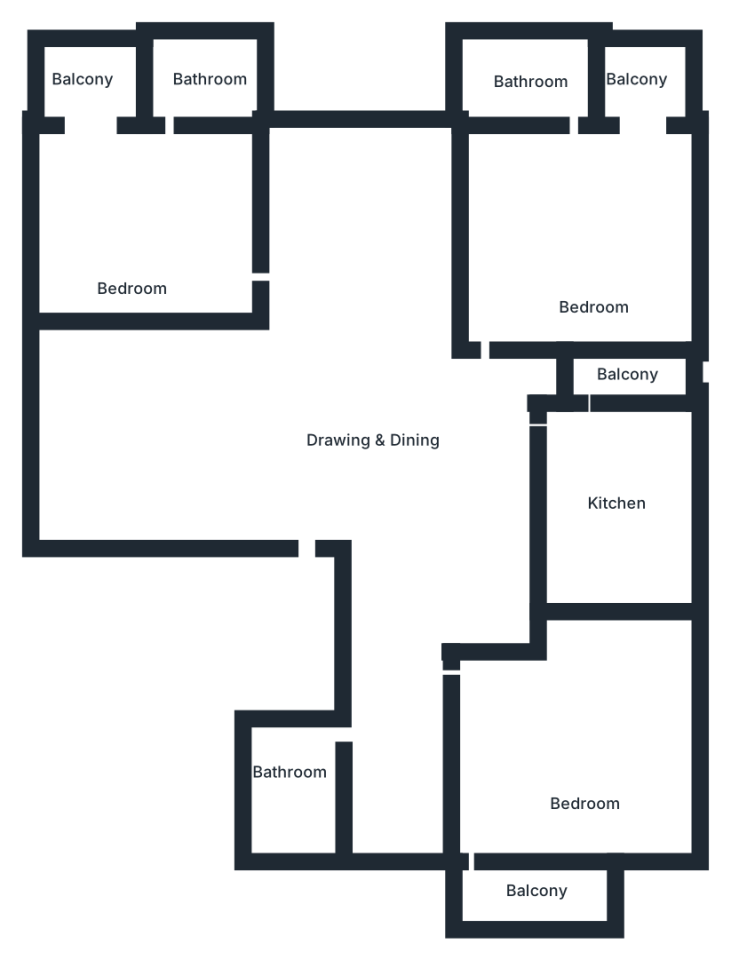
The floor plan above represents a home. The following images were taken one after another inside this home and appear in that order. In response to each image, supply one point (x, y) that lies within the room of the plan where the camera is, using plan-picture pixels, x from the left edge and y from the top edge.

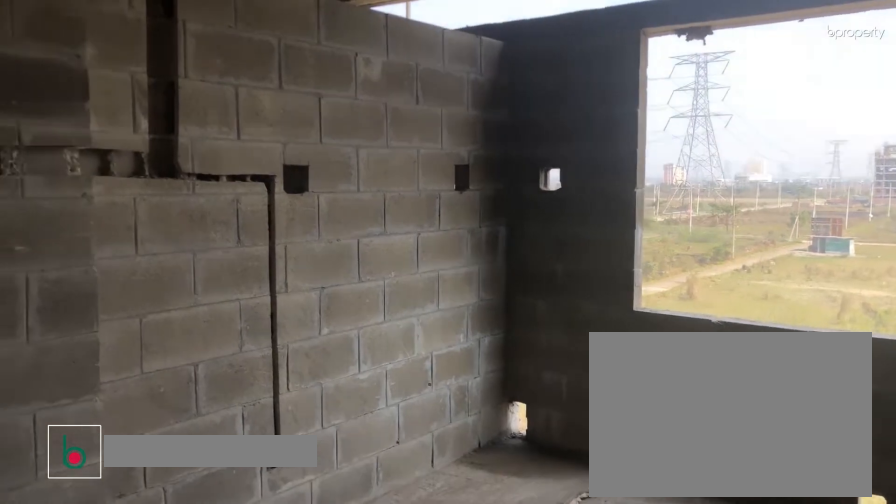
(375, 385)
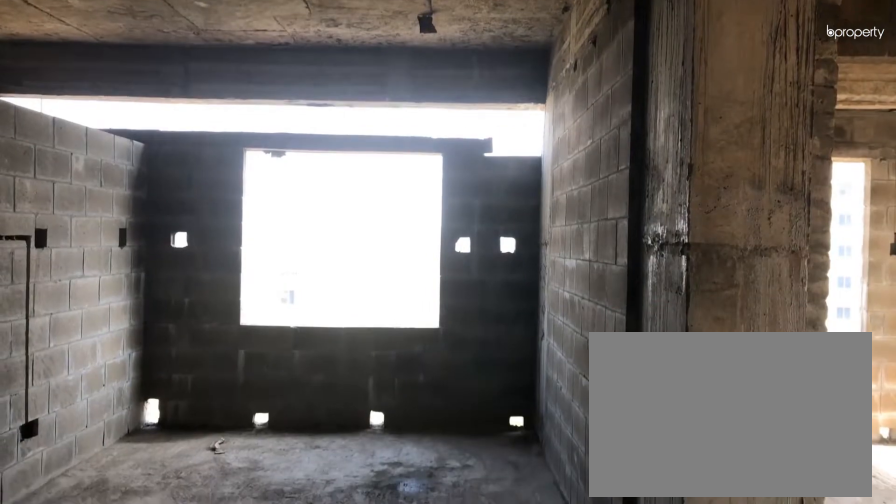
(375, 385)
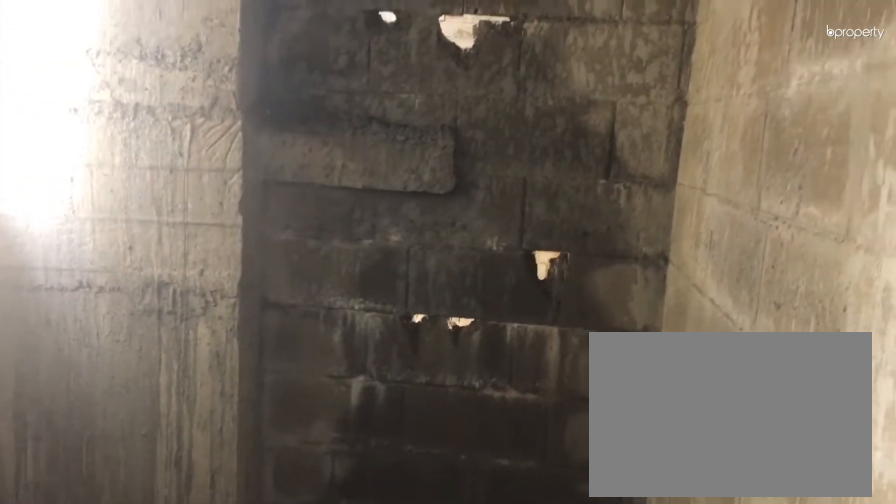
(293, 800)
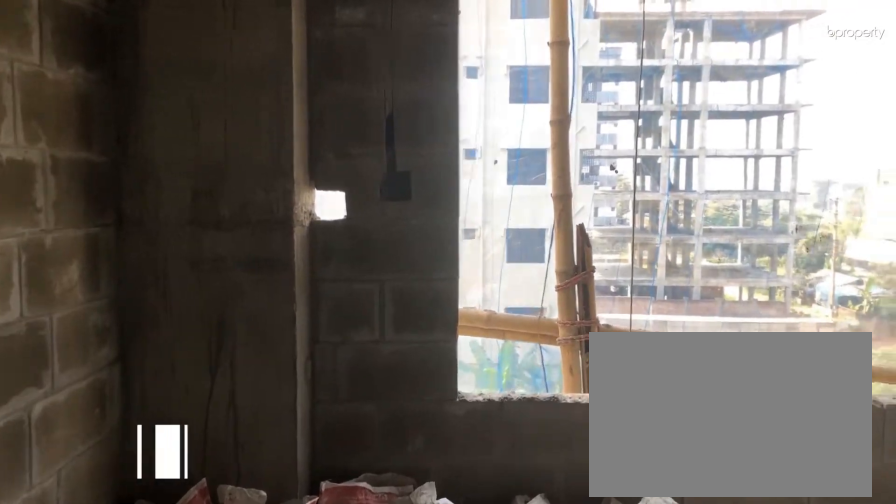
(589, 780)
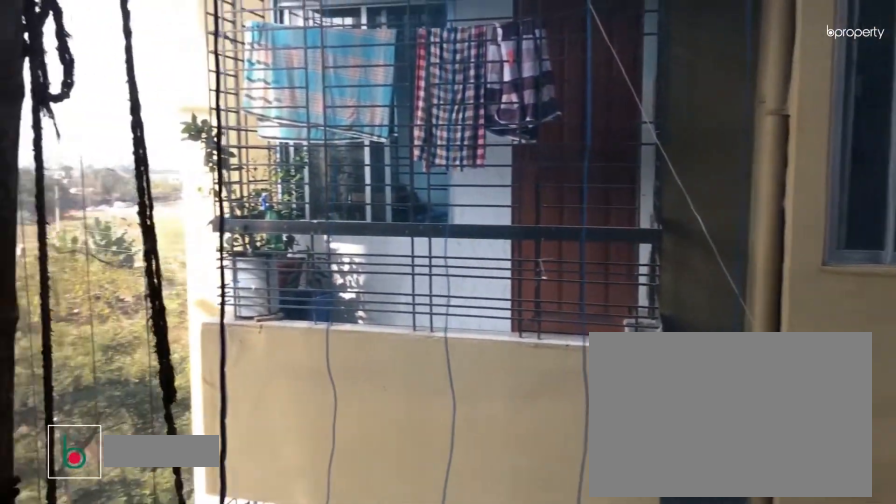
(535, 898)
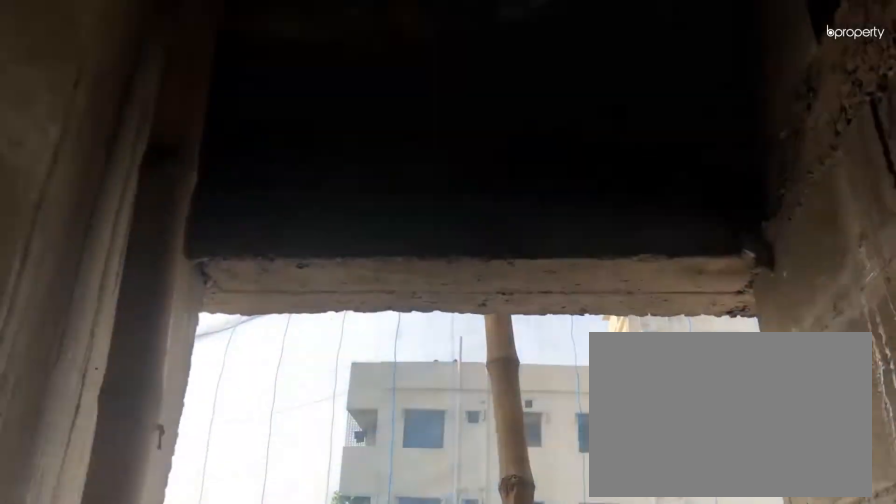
(646, 371)
